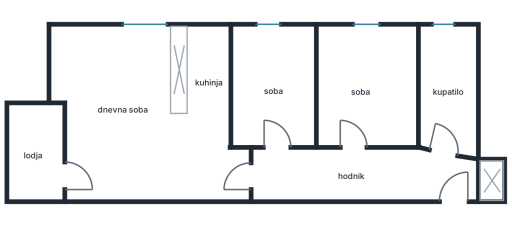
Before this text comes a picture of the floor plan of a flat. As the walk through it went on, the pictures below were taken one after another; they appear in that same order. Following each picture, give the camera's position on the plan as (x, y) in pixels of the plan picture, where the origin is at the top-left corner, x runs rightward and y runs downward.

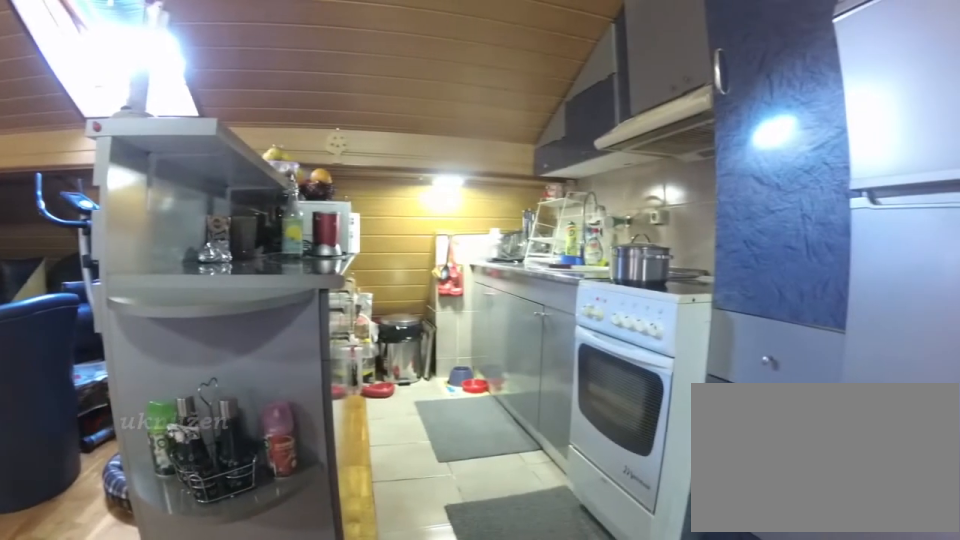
(215, 166)
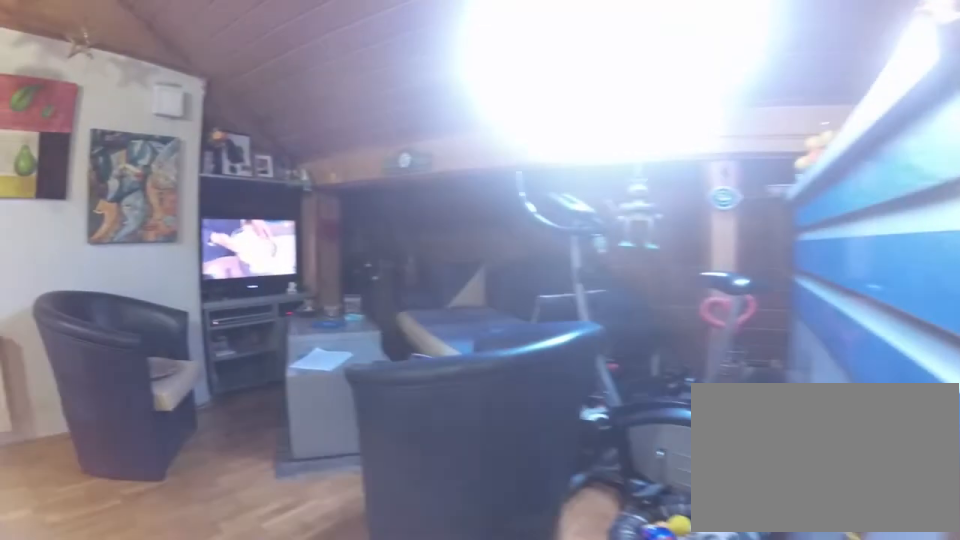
(209, 161)
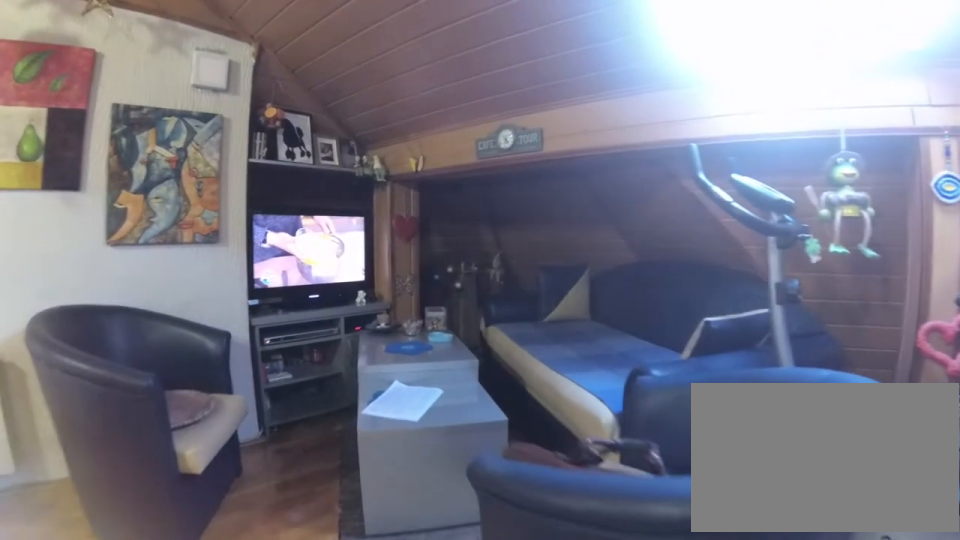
(180, 141)
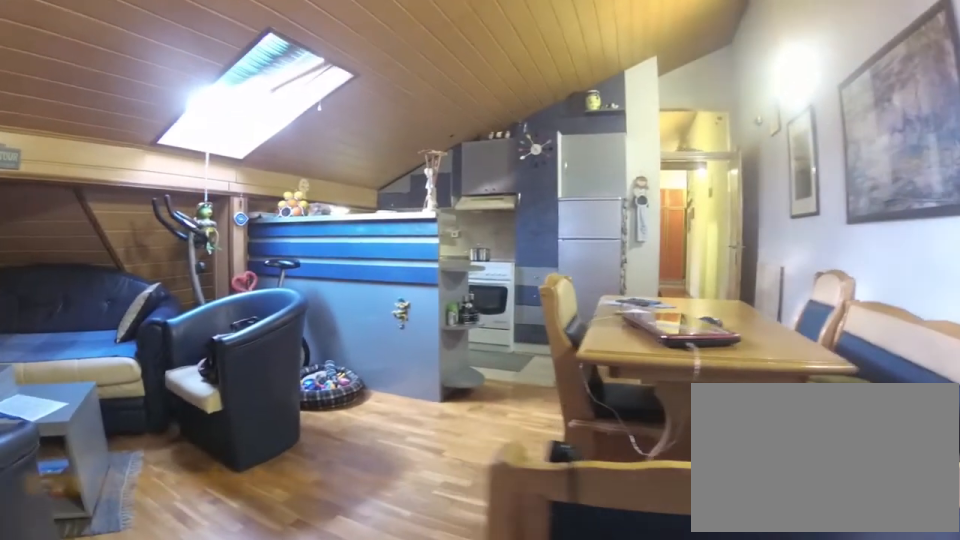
(87, 170)
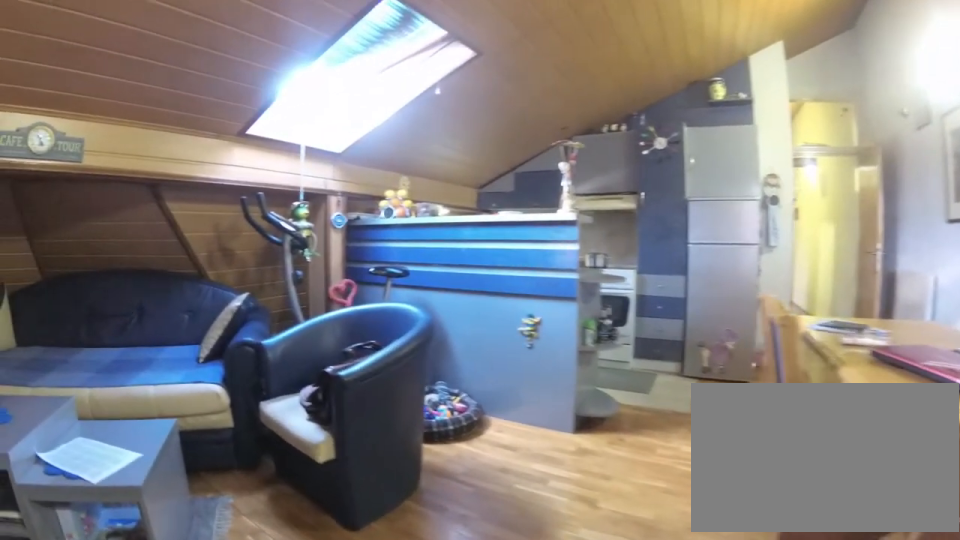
(91, 164)
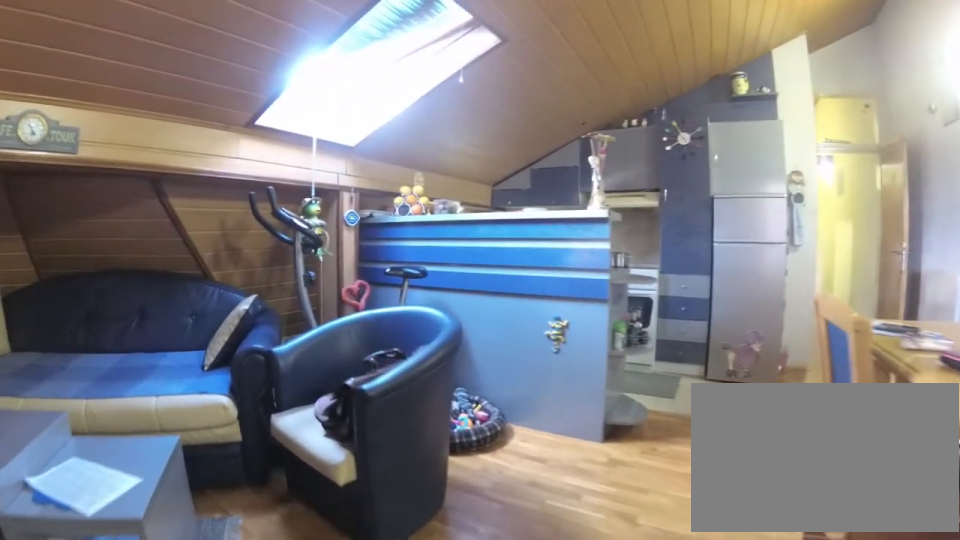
(93, 161)
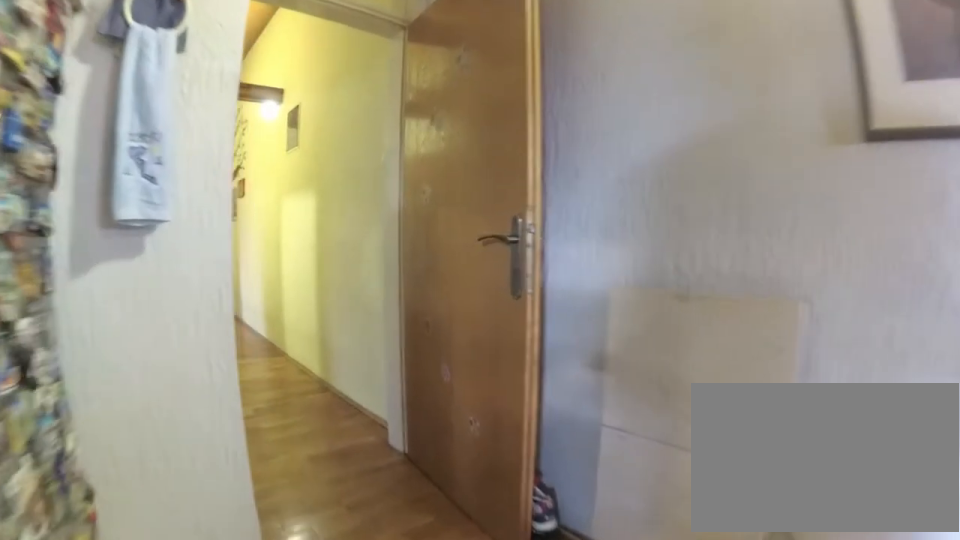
(177, 166)
